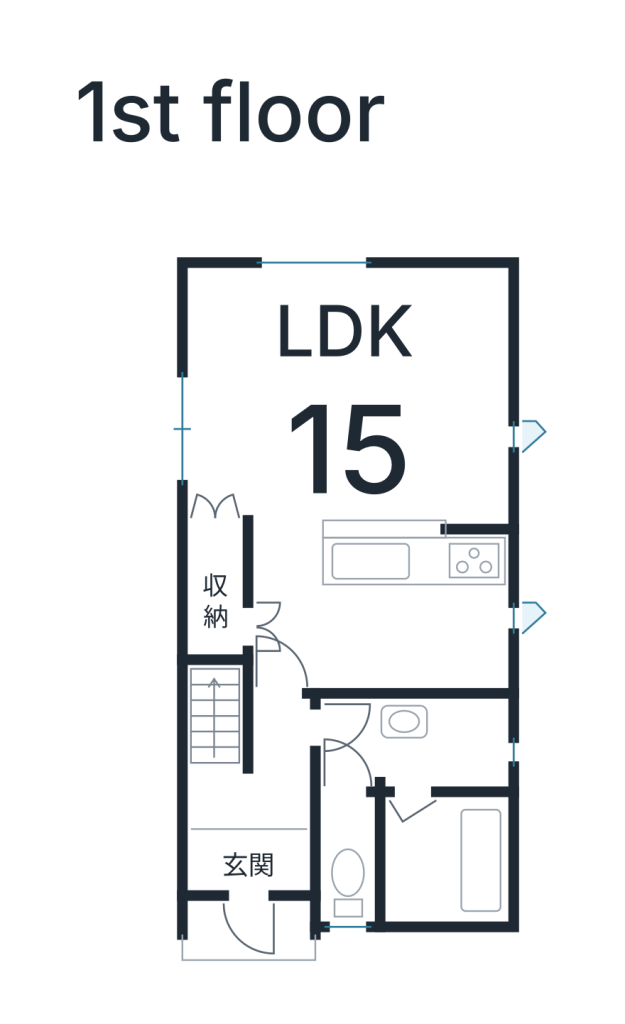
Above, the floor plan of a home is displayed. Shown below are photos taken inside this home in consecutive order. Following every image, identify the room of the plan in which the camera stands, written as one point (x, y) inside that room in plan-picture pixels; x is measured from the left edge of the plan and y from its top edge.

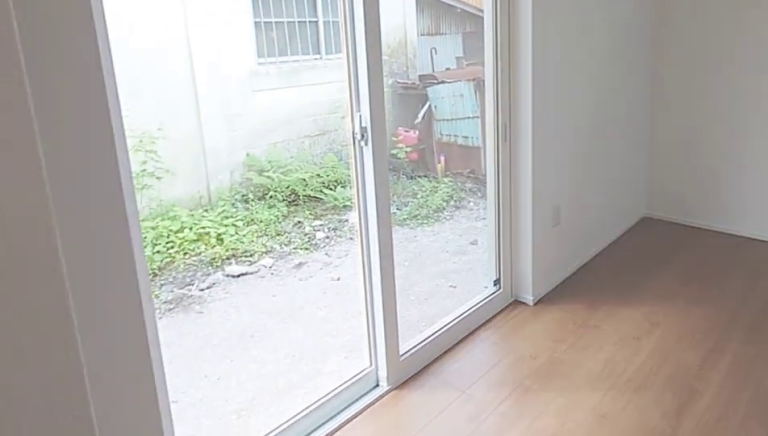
(350, 400)
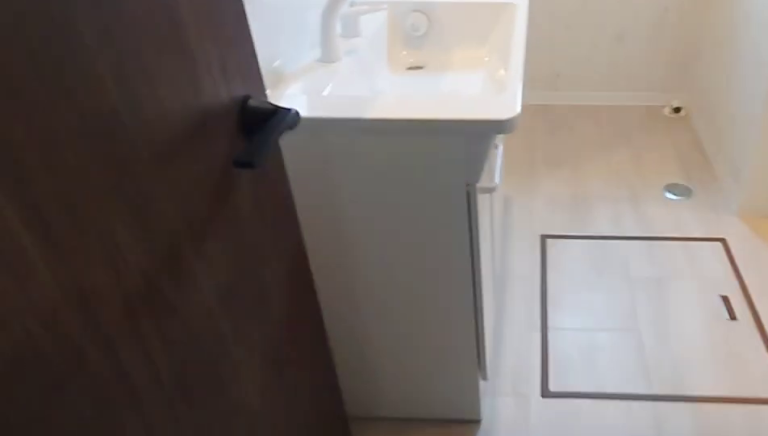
(407, 737)
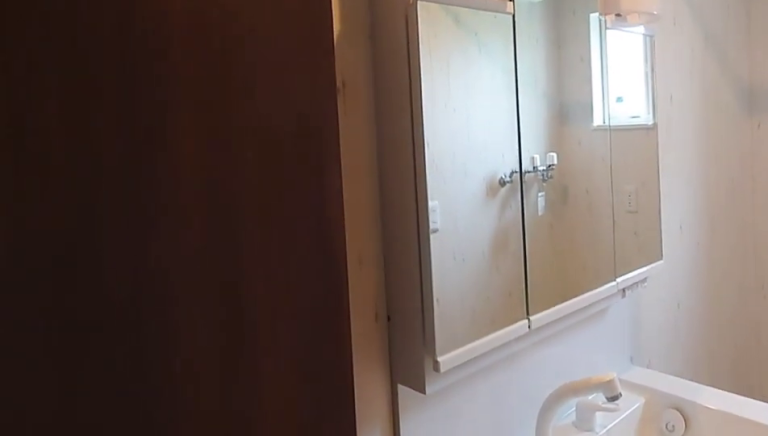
(407, 737)
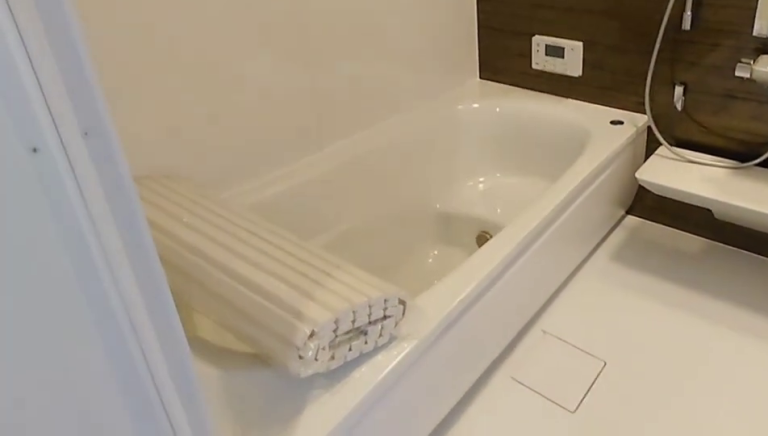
(436, 860)
